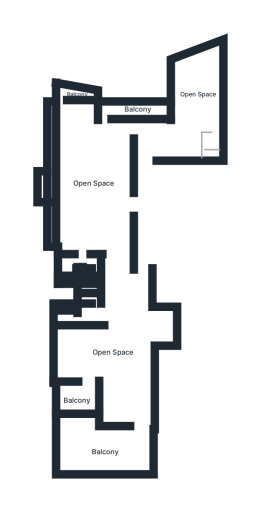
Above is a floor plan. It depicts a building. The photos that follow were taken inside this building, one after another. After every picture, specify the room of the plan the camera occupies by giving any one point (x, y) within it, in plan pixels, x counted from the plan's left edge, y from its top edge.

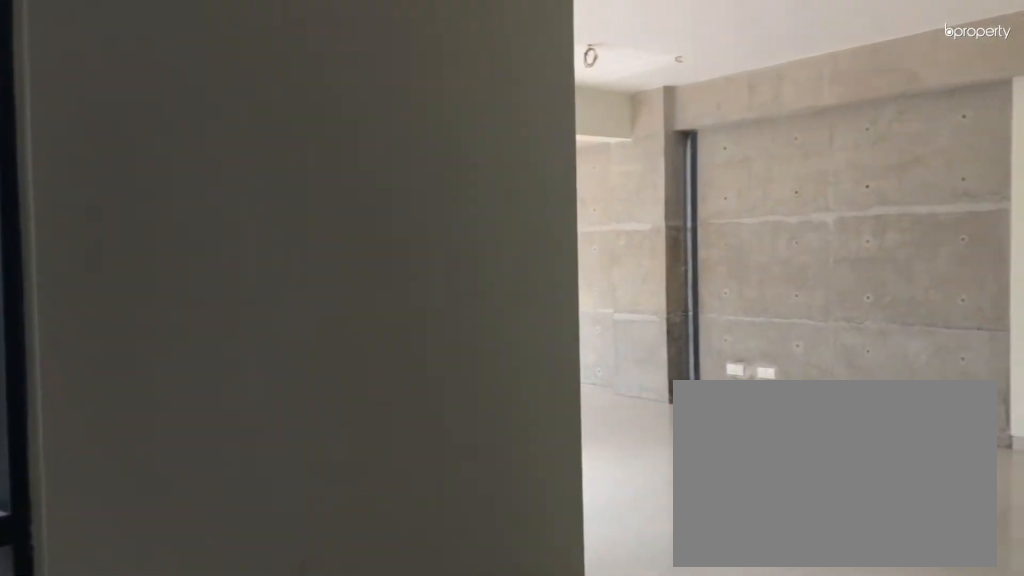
(175, 138)
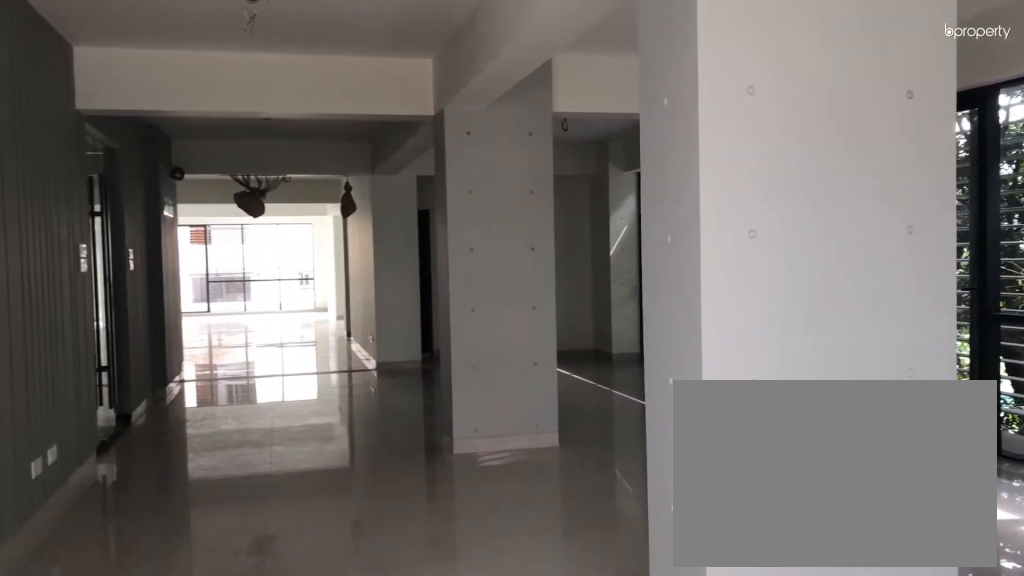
(97, 188)
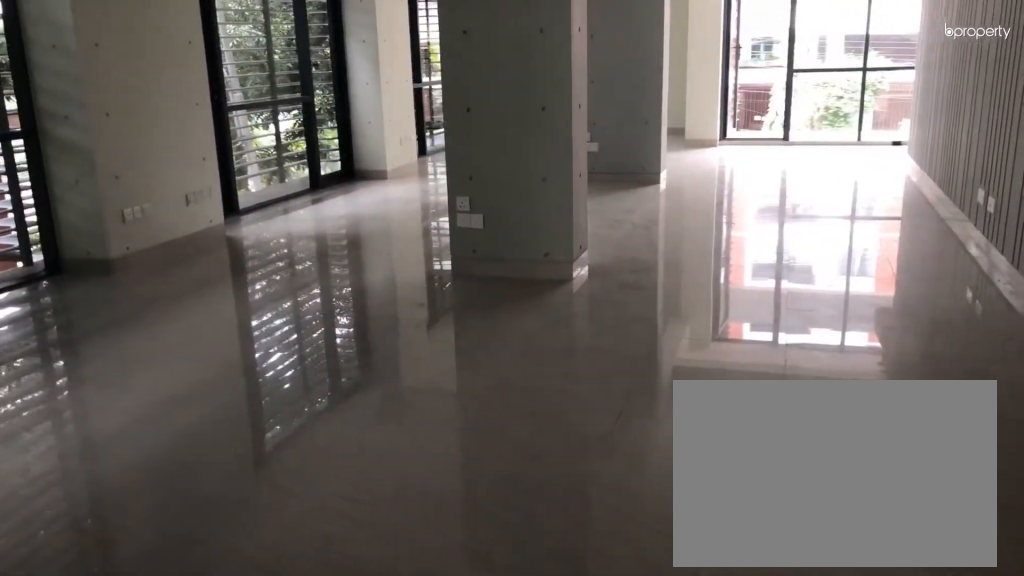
(98, 188)
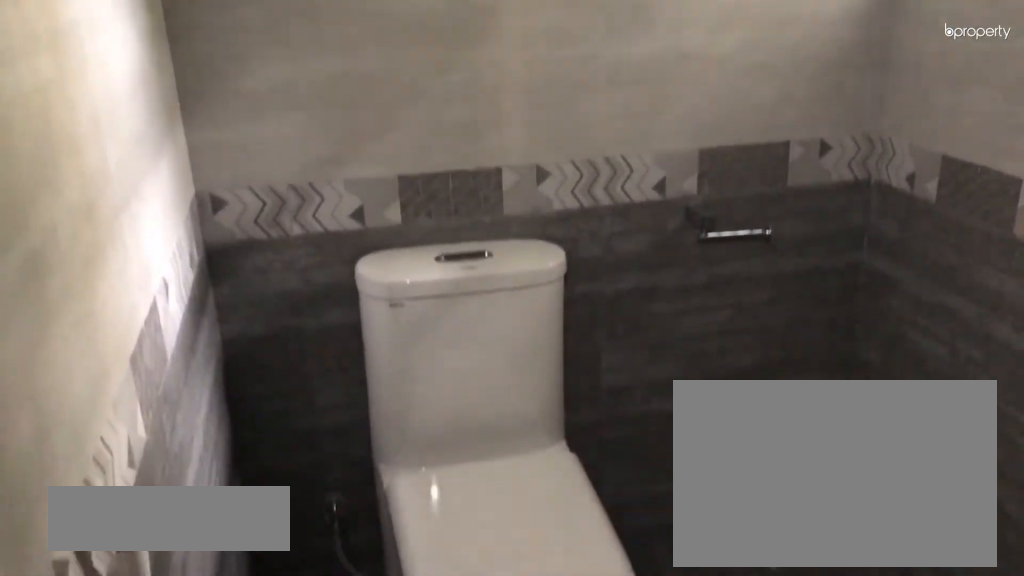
(66, 273)
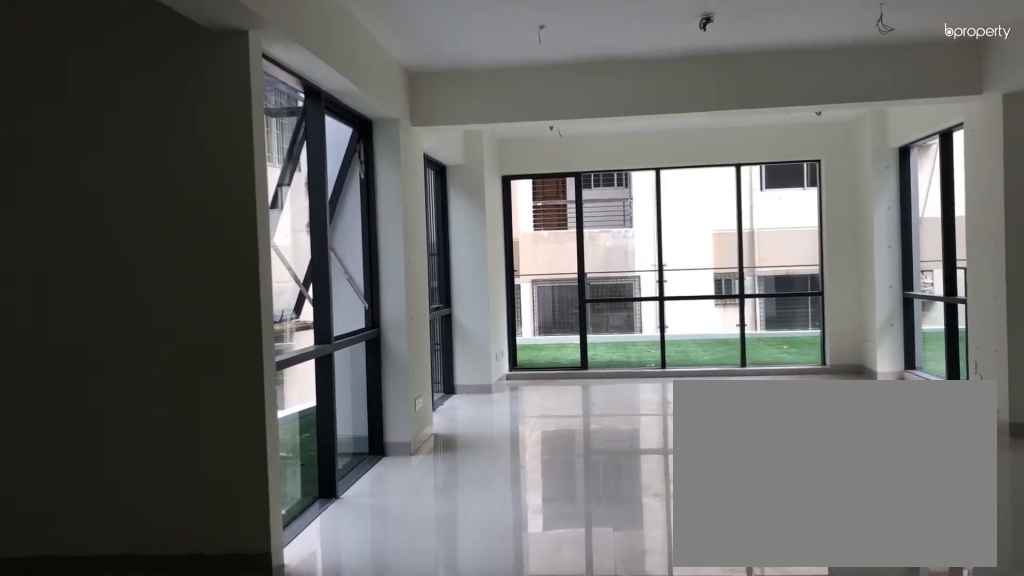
(111, 349)
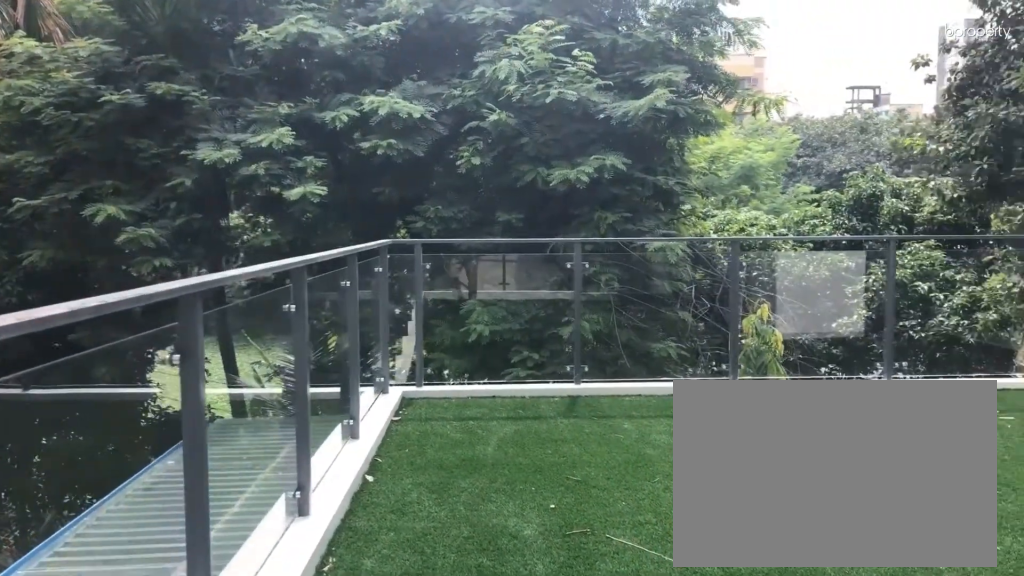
(101, 455)
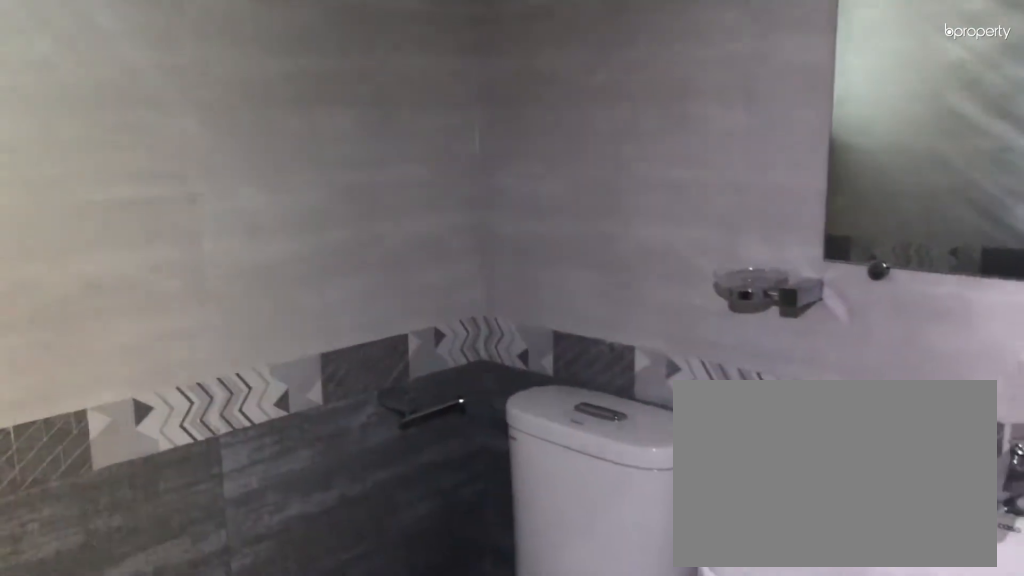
(66, 313)
